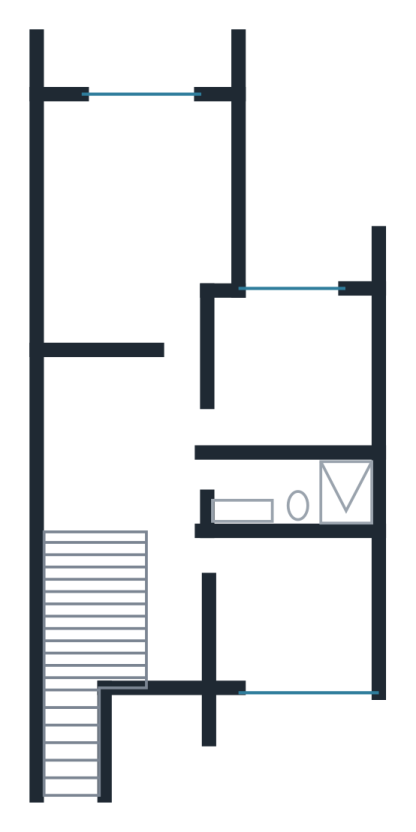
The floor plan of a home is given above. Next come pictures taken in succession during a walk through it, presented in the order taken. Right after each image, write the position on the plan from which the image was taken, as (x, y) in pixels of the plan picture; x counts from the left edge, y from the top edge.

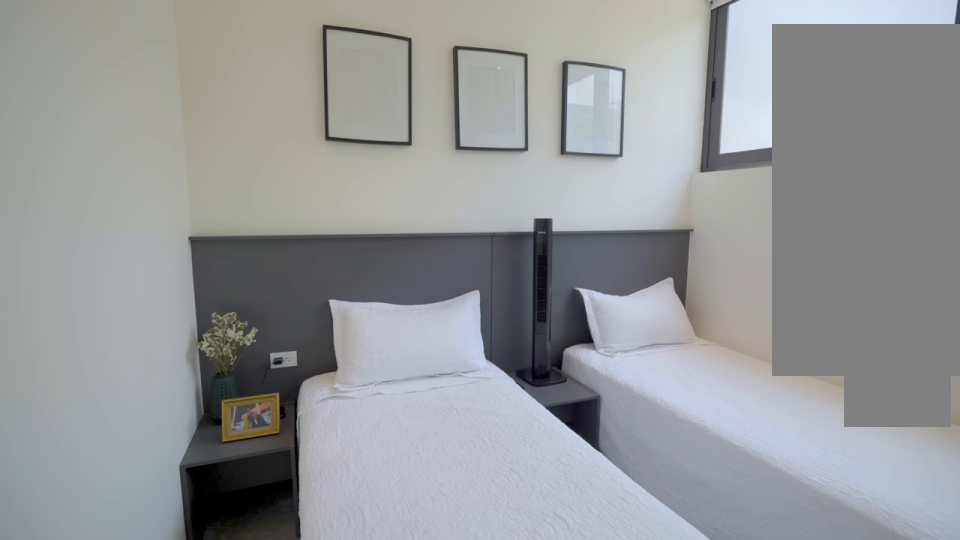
(215, 552)
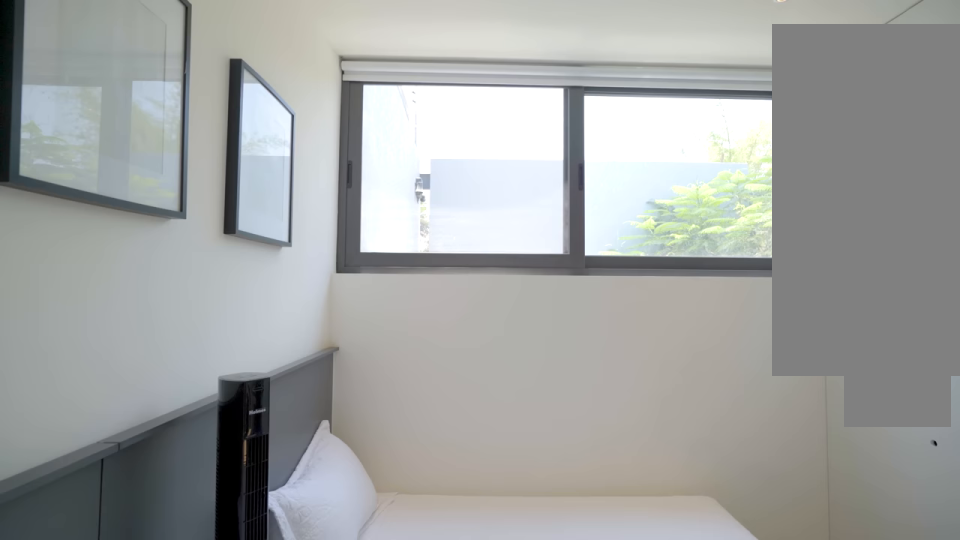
(250, 630)
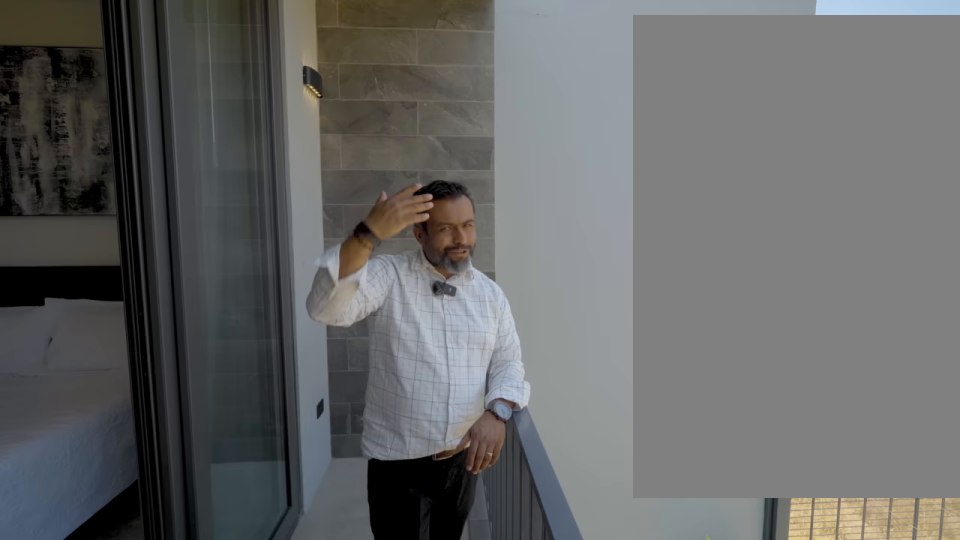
(156, 71)
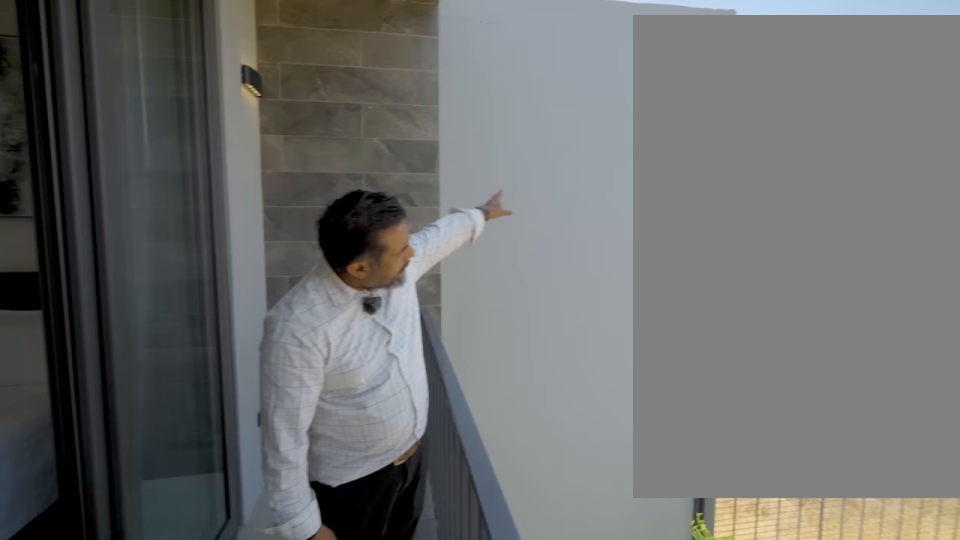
(157, 69)
